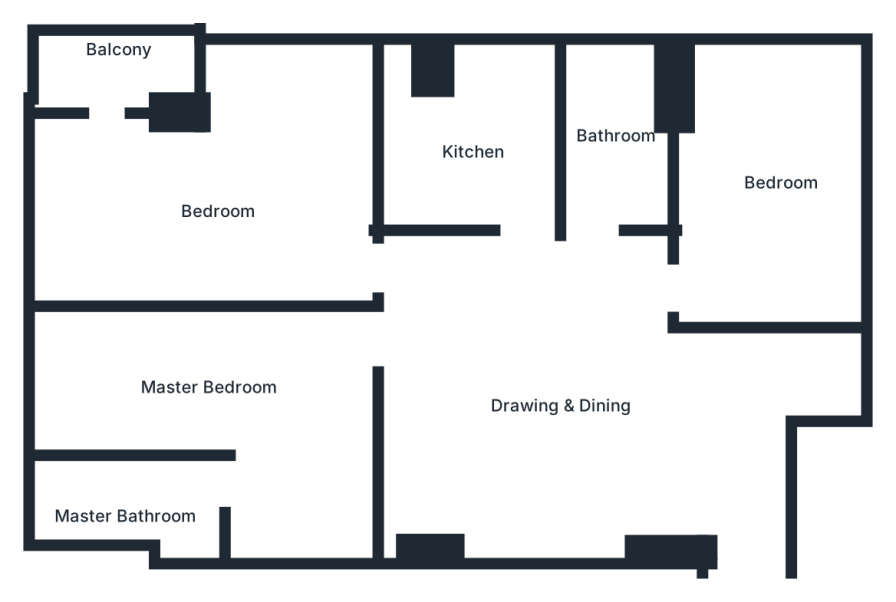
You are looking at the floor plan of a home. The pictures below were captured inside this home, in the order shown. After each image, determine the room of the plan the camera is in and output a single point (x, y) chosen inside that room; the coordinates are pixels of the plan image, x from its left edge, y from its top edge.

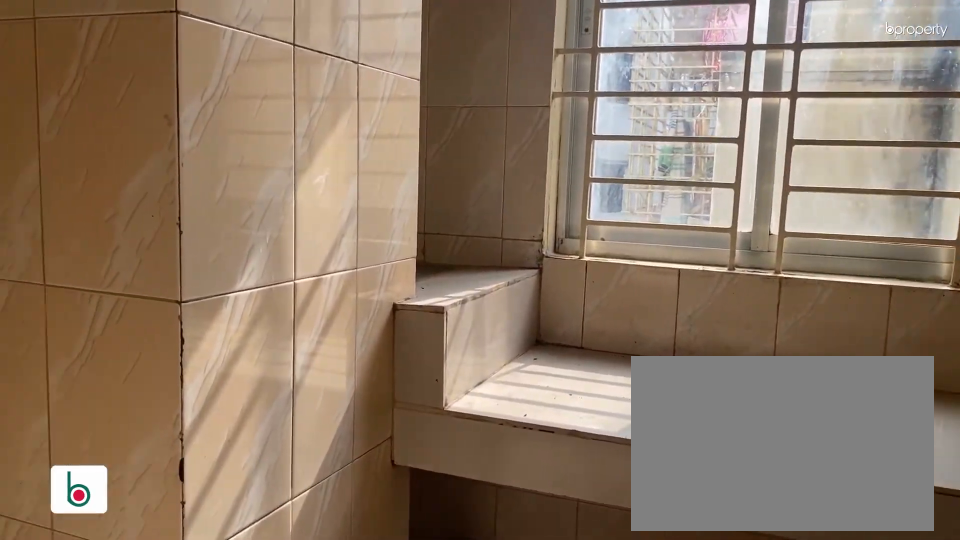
(477, 137)
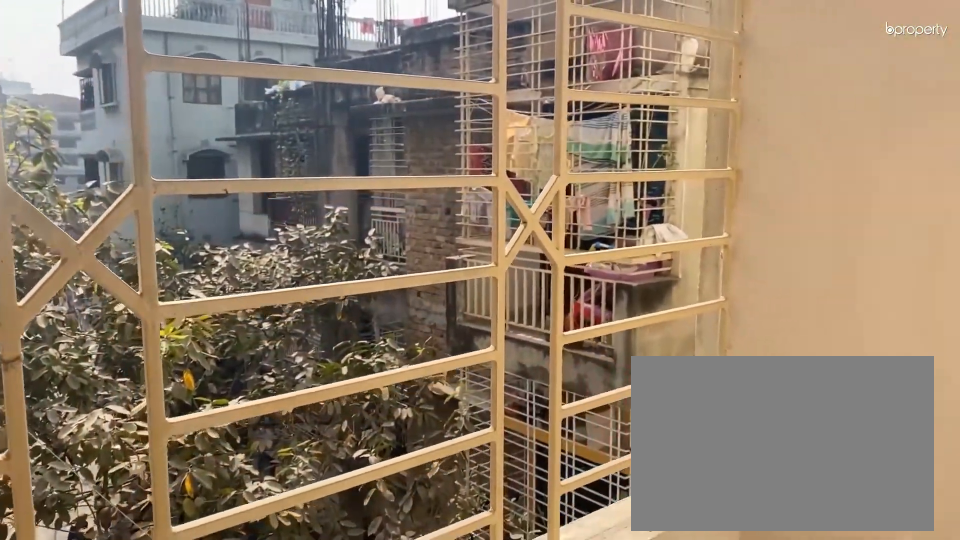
(114, 68)
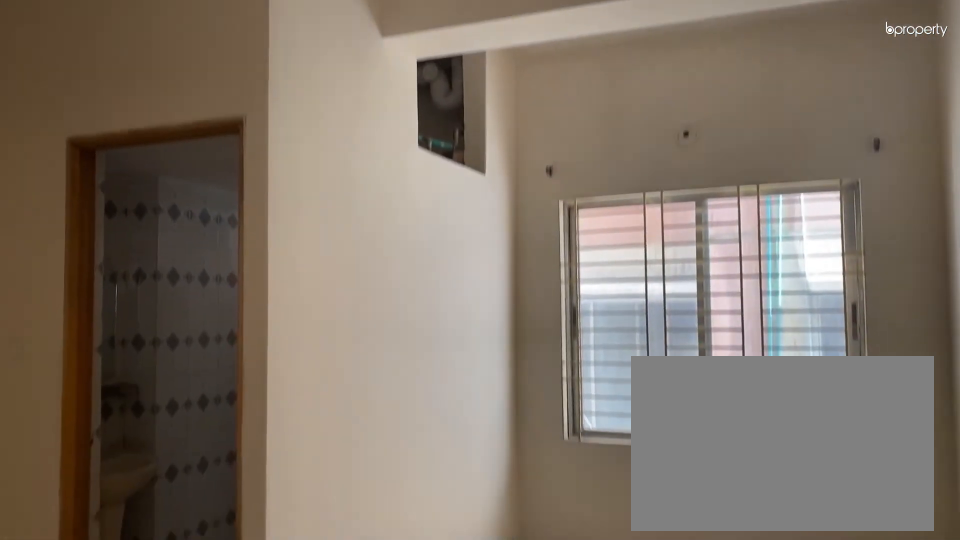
(275, 413)
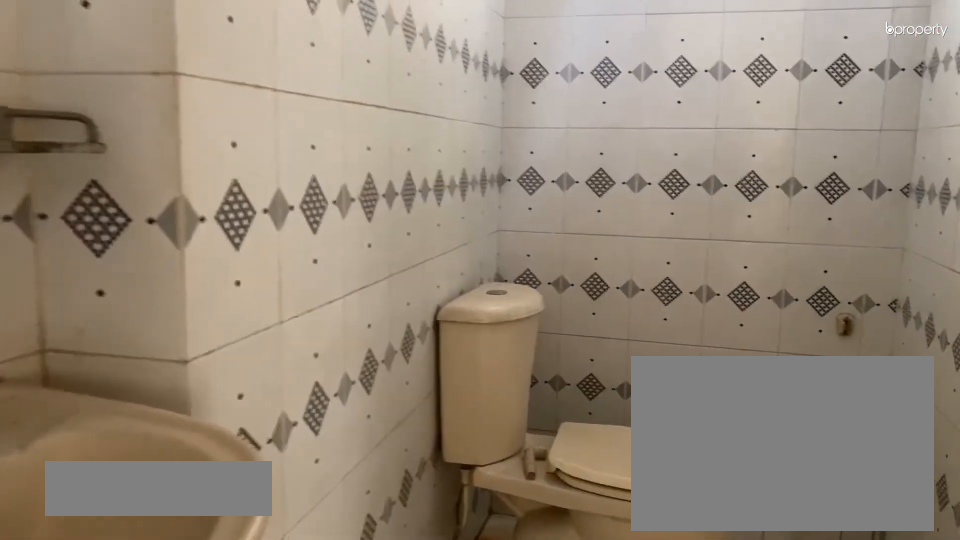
(143, 493)
